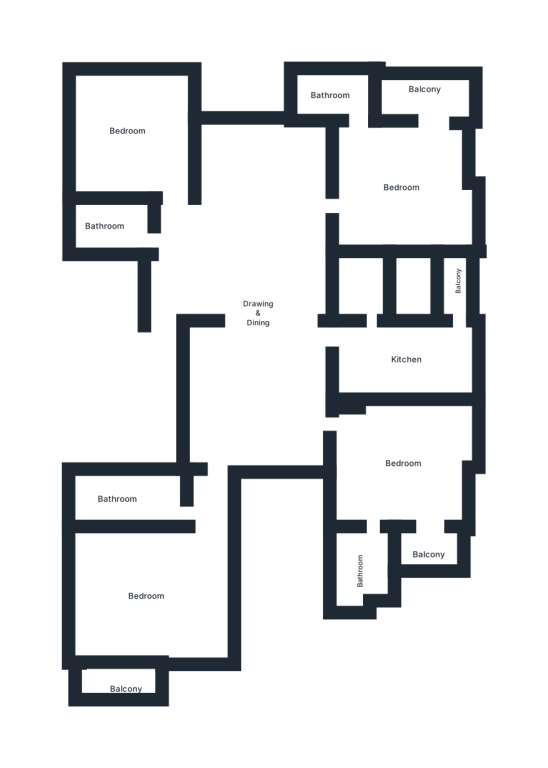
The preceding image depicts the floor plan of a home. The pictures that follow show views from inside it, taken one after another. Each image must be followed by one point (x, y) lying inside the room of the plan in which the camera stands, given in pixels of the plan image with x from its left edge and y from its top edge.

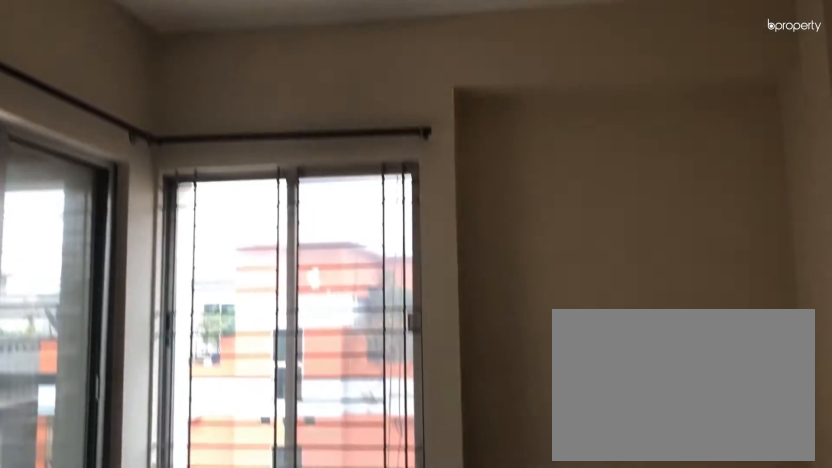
(397, 182)
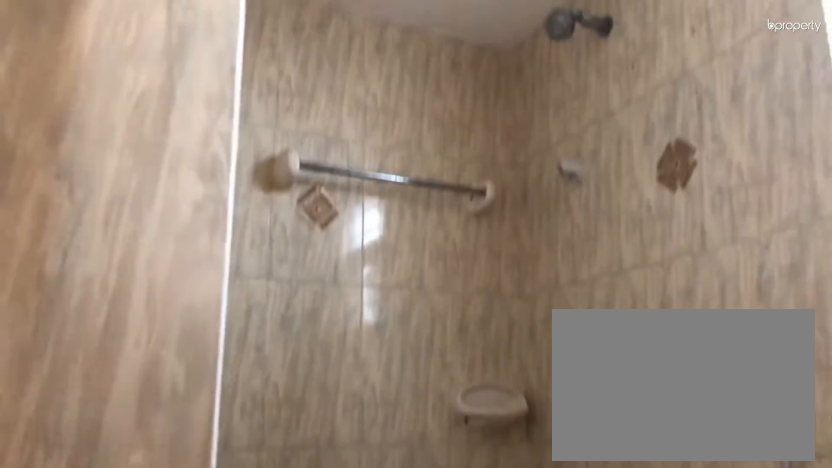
(337, 98)
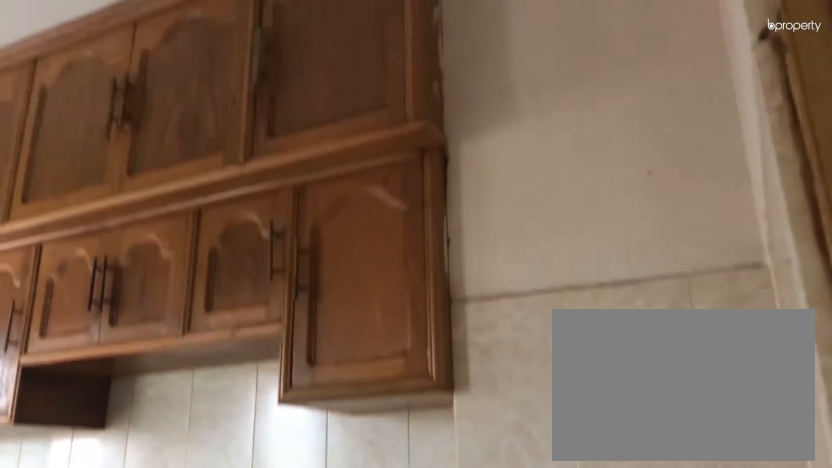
(397, 359)
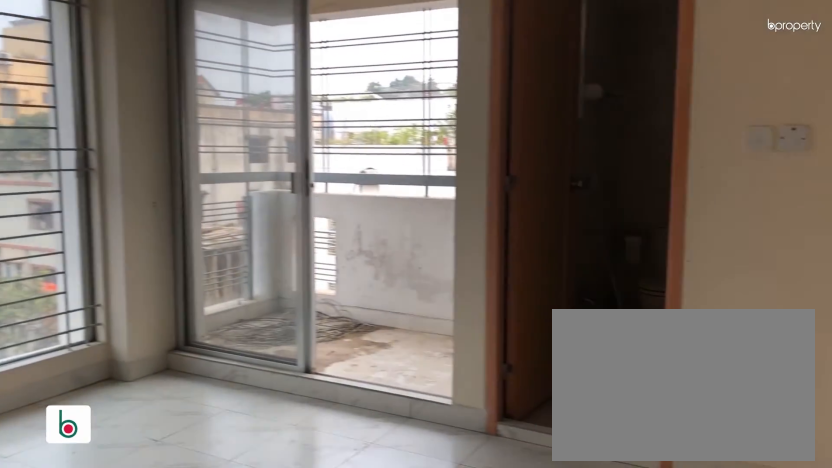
(394, 453)
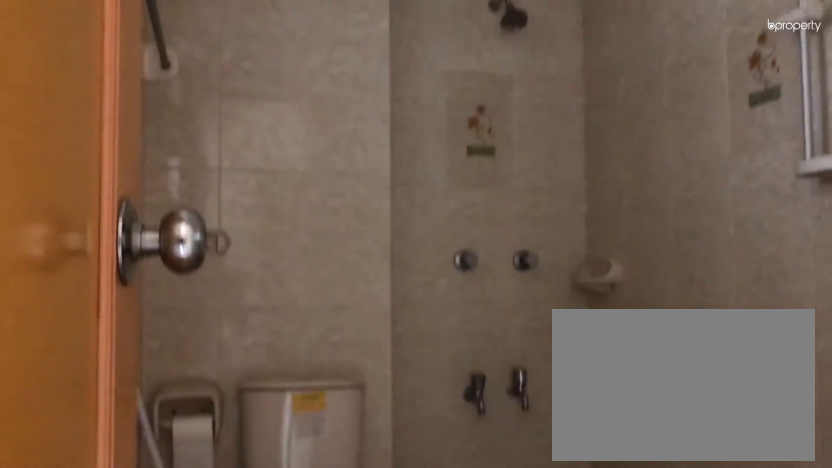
(360, 566)
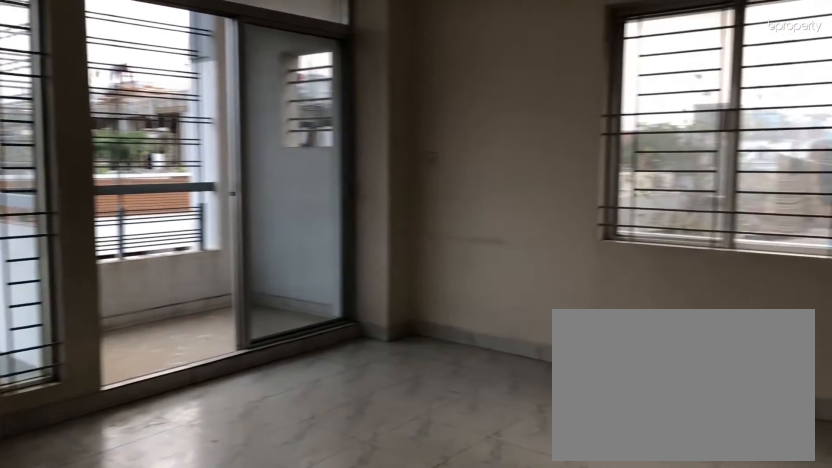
(141, 587)
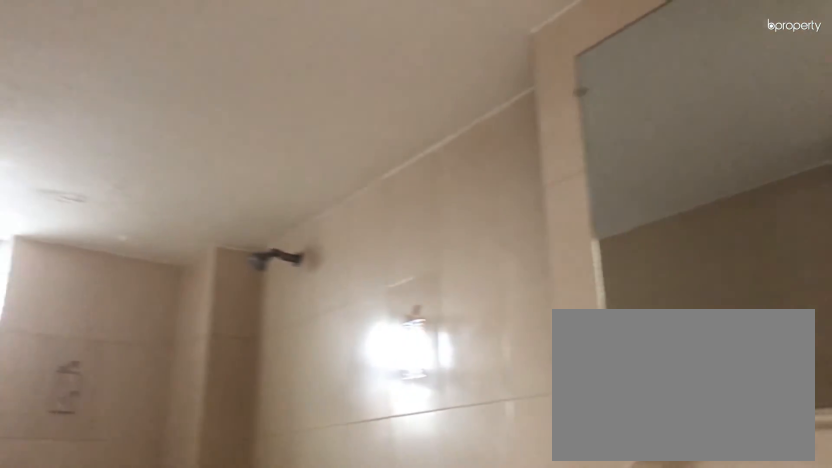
(118, 497)
